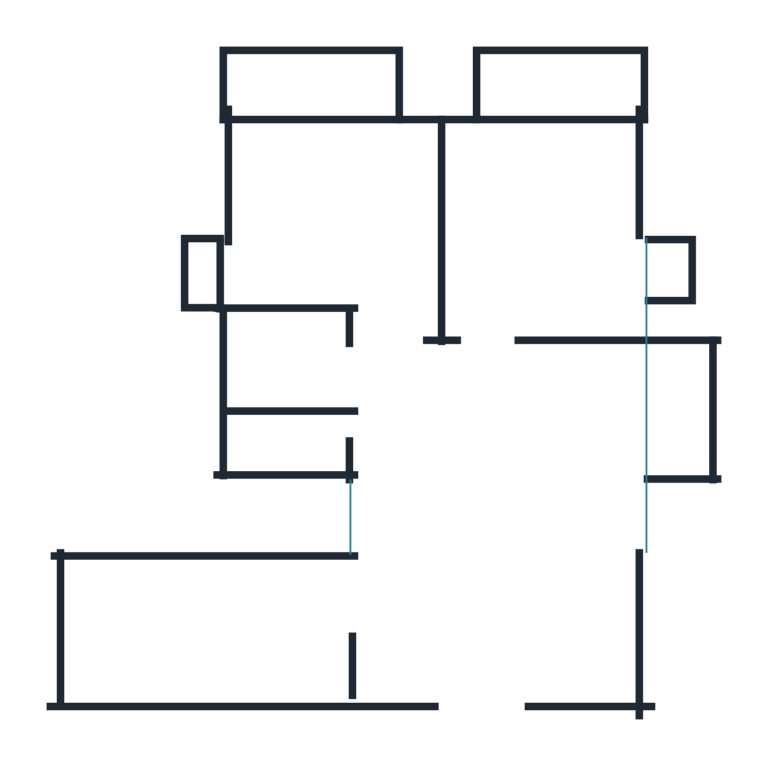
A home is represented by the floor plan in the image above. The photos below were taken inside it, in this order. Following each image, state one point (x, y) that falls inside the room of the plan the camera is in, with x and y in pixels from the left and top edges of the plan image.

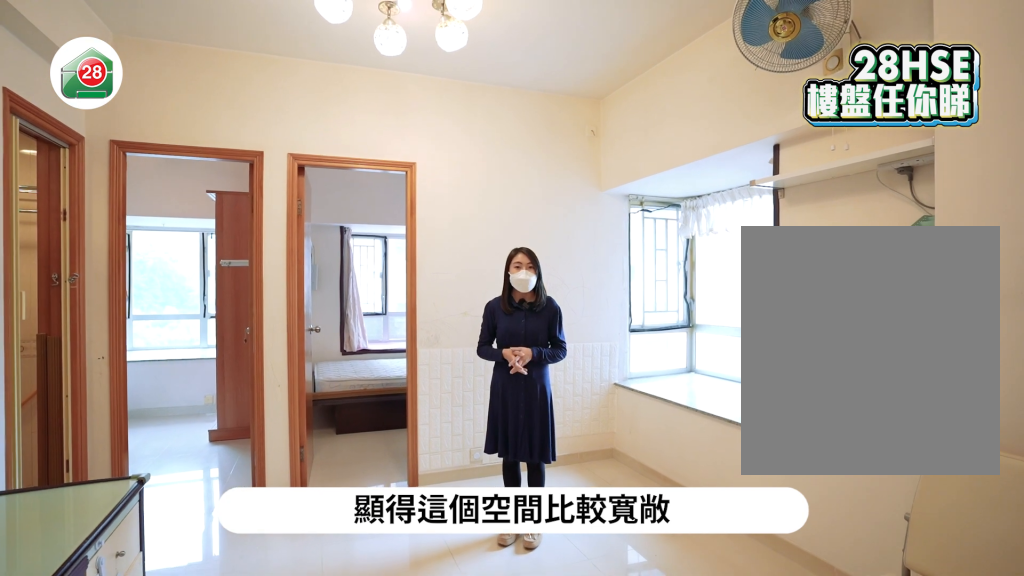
(501, 523)
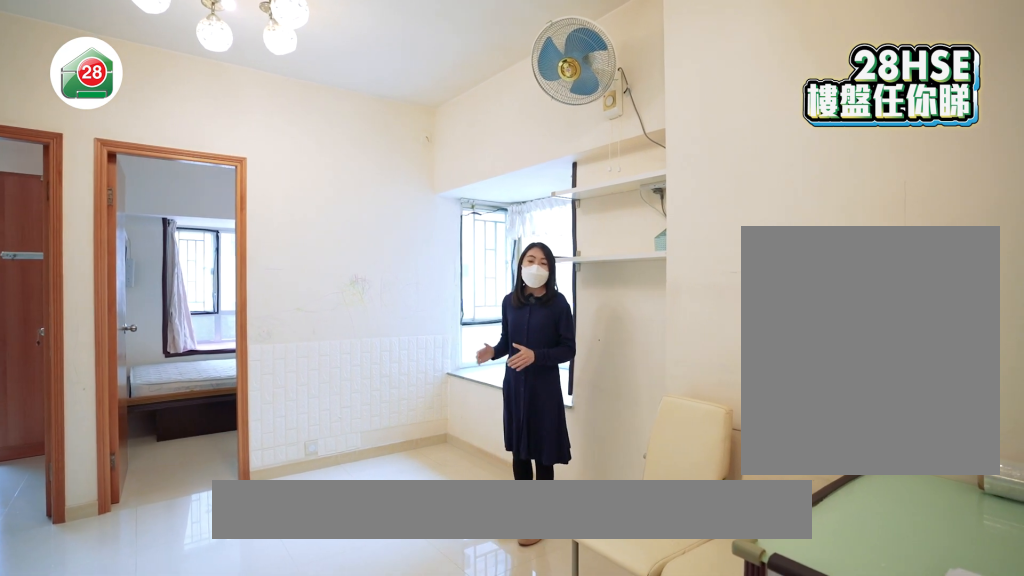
(501, 523)
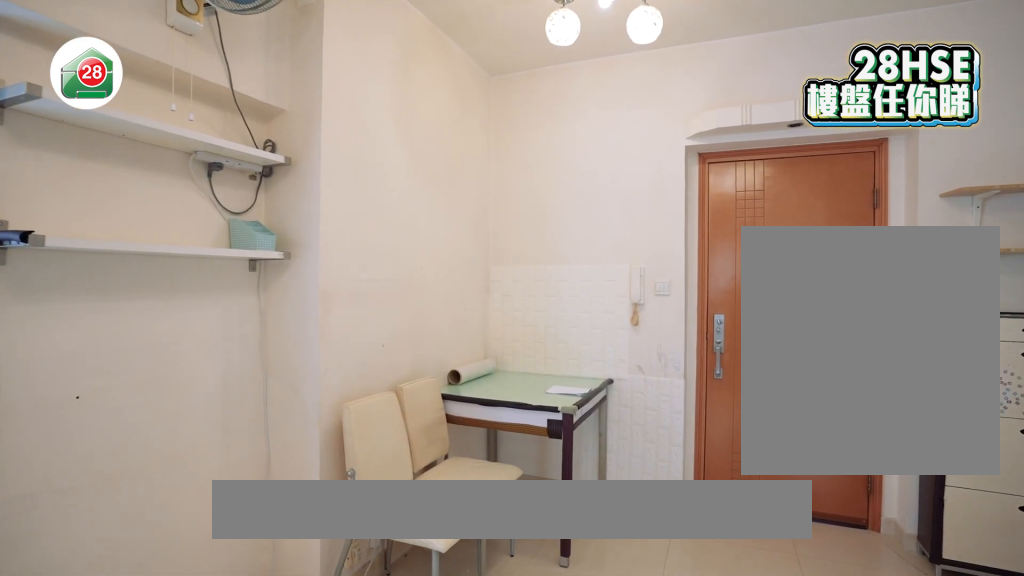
(500, 539)
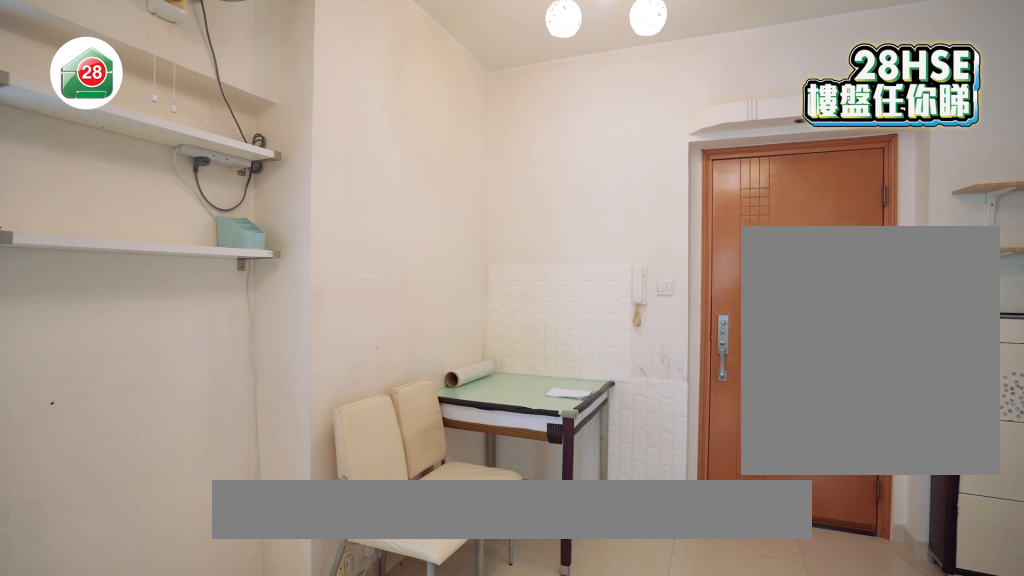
(500, 569)
